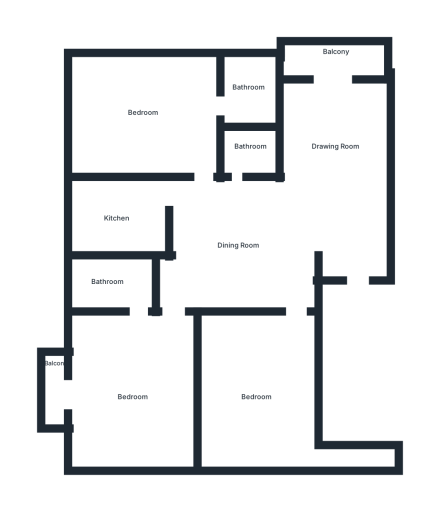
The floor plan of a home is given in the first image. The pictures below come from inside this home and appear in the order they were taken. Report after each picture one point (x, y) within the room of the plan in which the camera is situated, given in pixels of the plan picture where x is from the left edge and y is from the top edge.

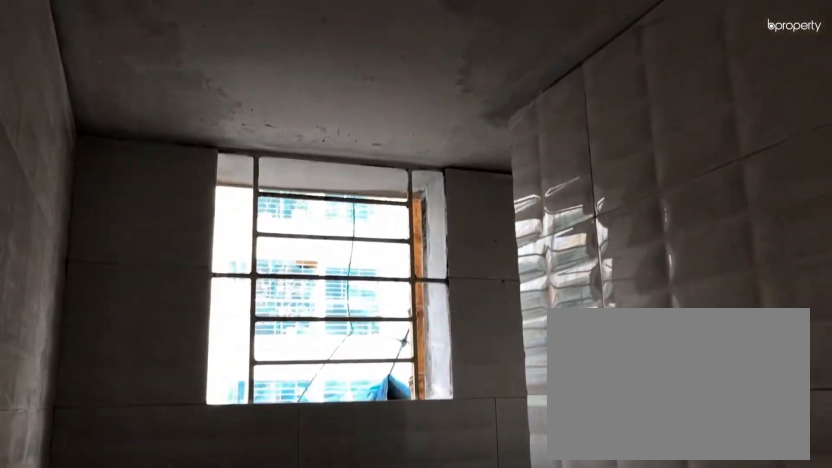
(108, 282)
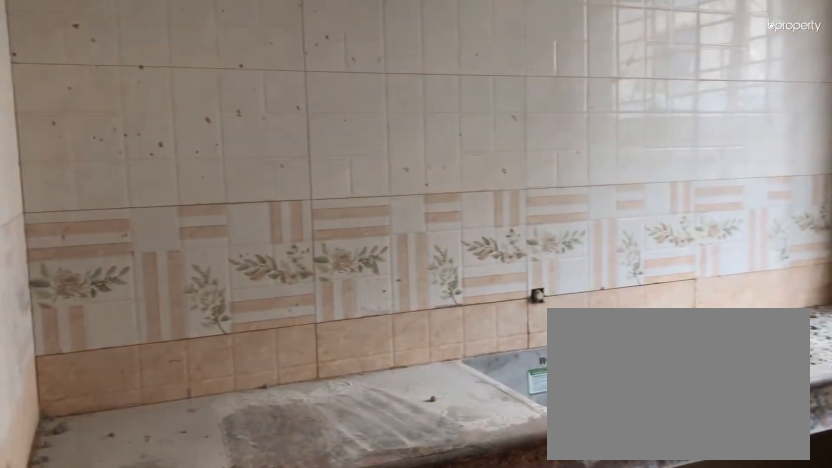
(118, 220)
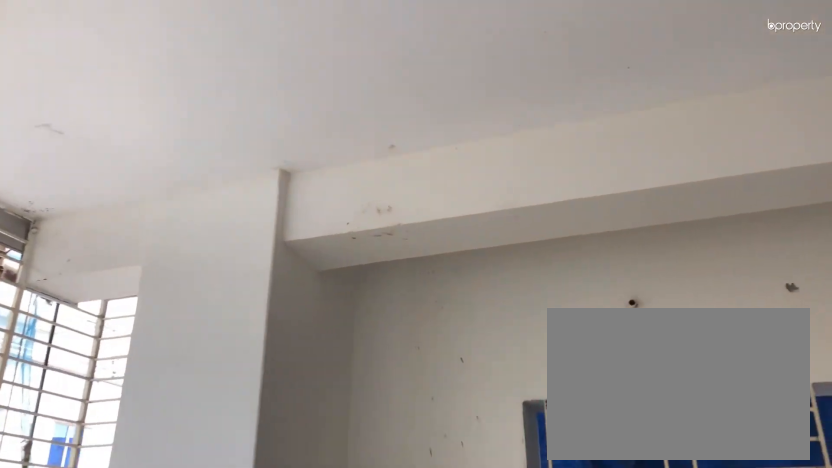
(140, 115)
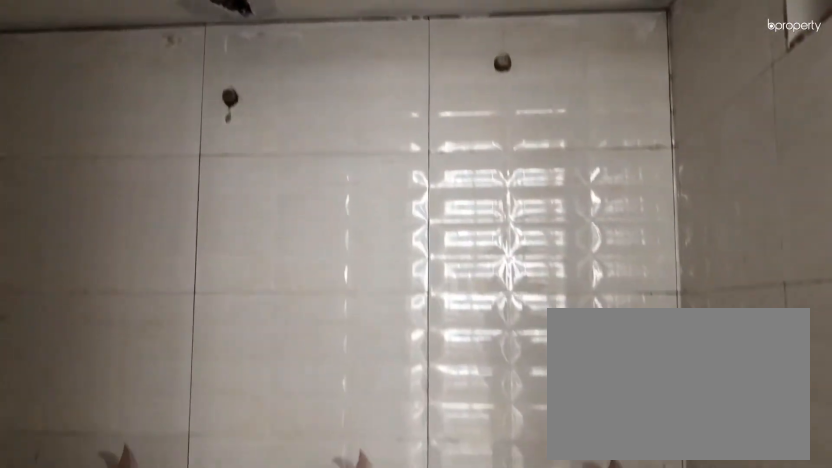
(247, 92)
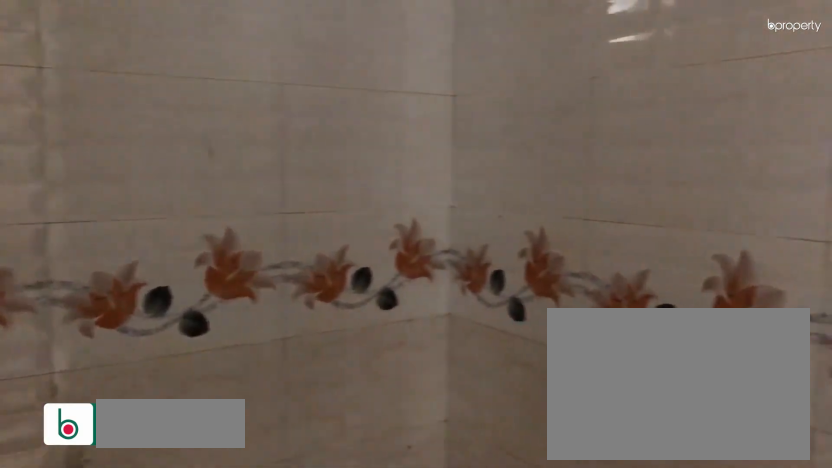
(249, 152)
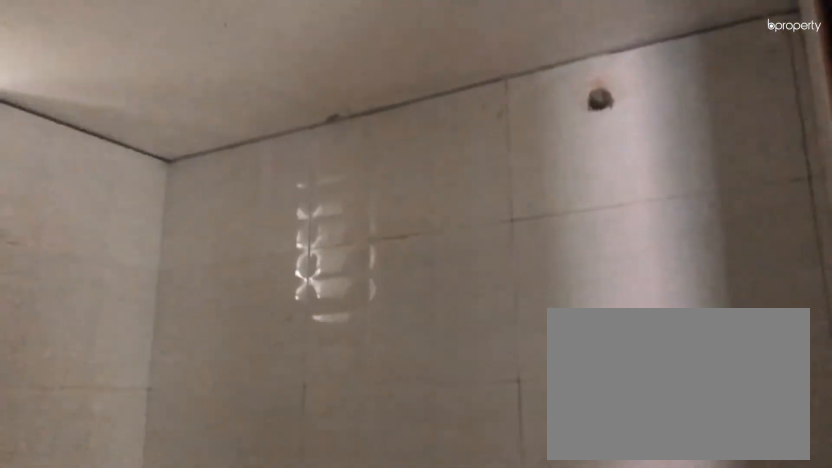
(249, 152)
